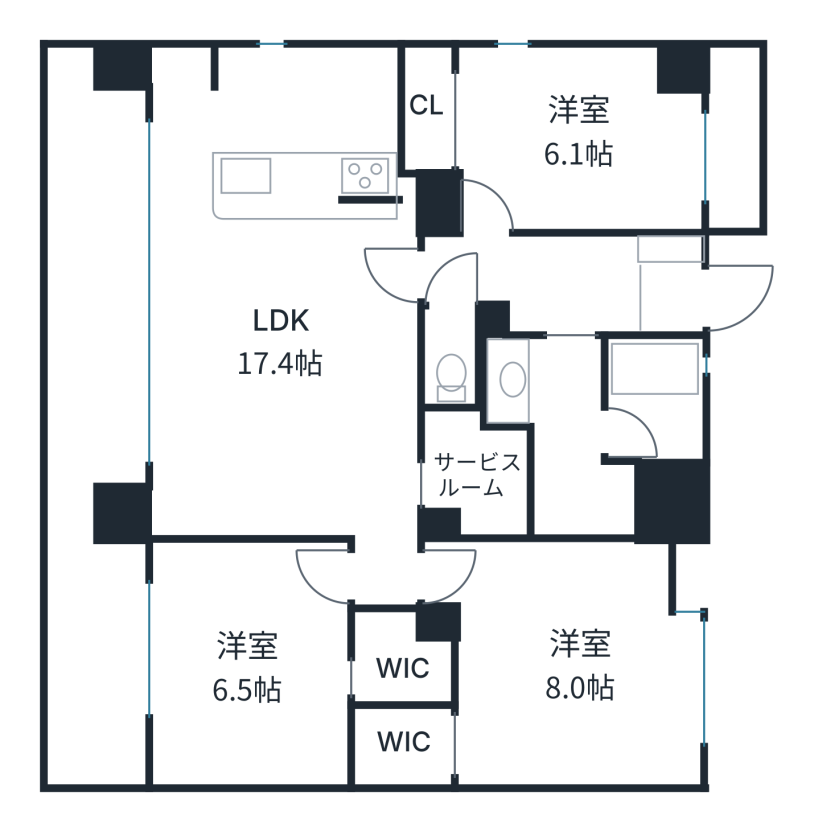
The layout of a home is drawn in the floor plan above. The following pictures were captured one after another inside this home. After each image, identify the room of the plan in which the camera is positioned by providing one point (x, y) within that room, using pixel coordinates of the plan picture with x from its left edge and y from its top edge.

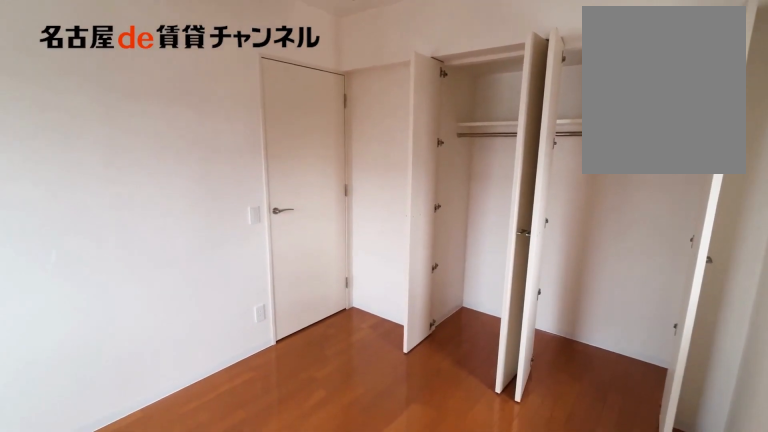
(551, 138)
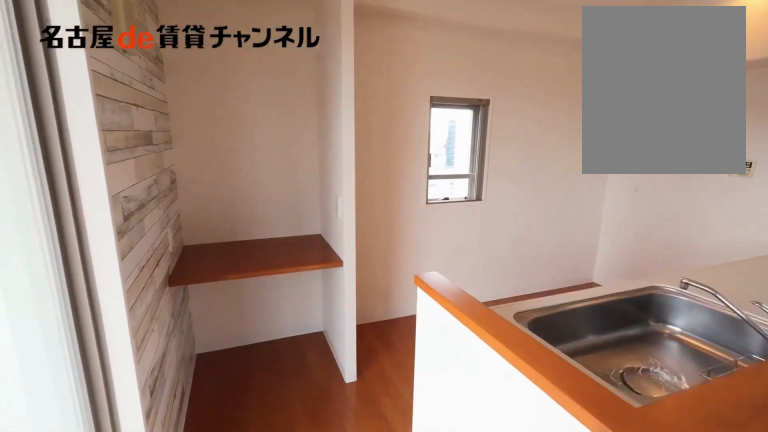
(280, 291)
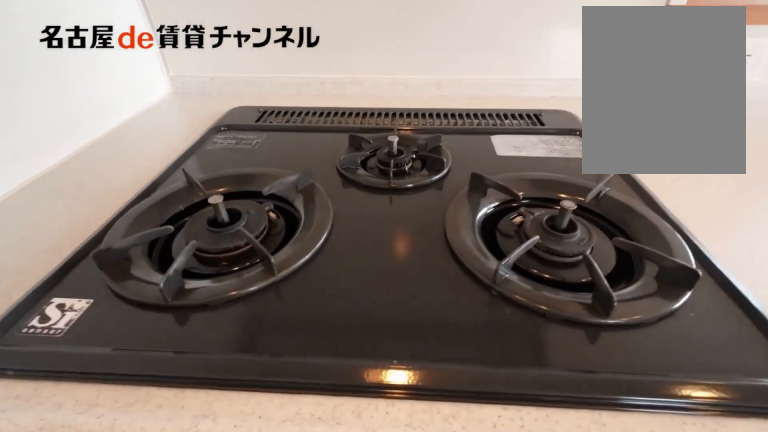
(280, 291)
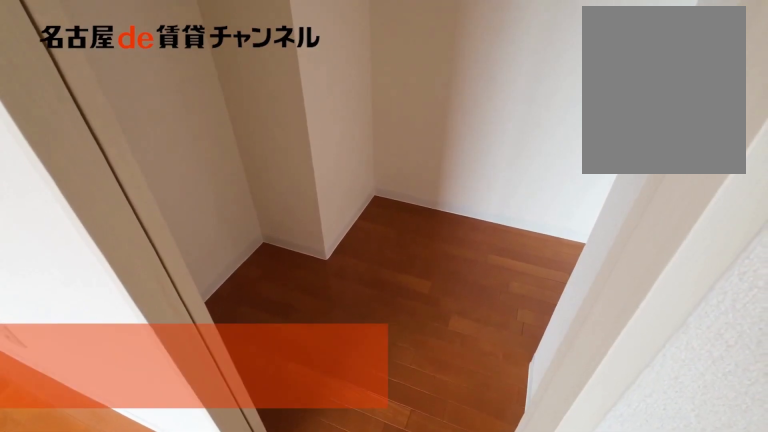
(474, 474)
